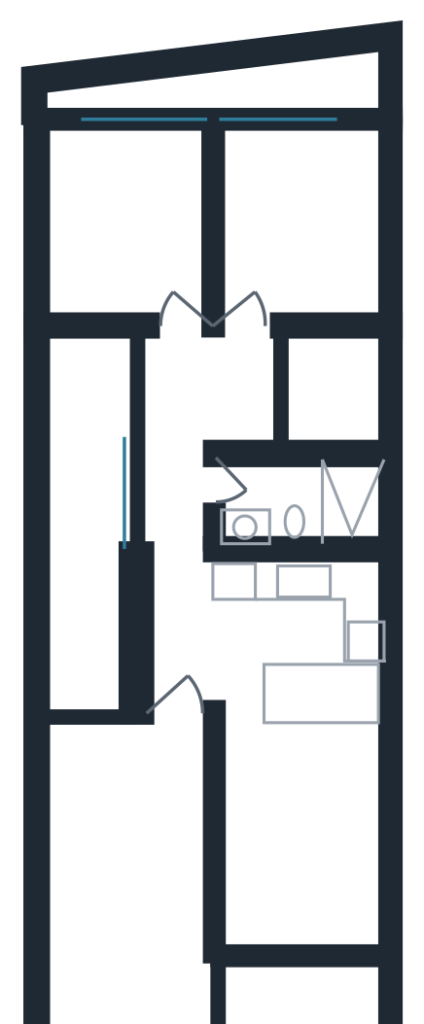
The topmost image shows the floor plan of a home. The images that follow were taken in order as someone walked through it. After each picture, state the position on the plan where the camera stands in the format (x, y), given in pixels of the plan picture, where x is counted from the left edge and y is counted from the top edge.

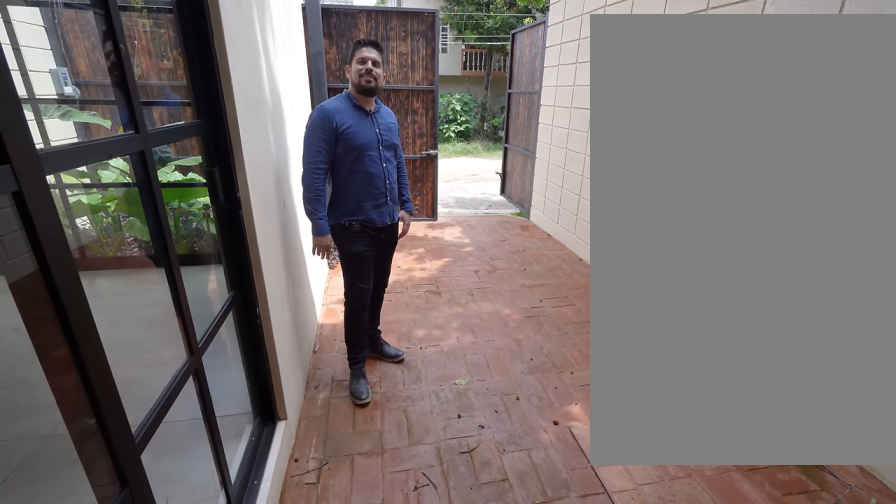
(188, 681)
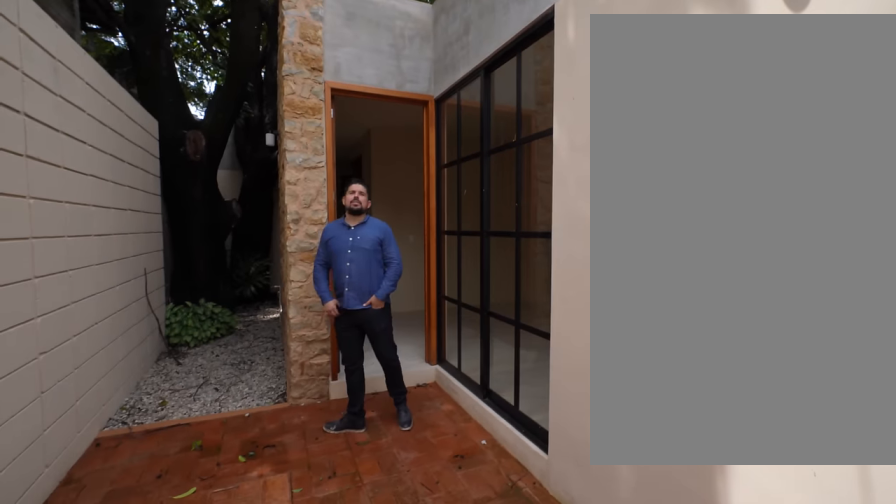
(80, 839)
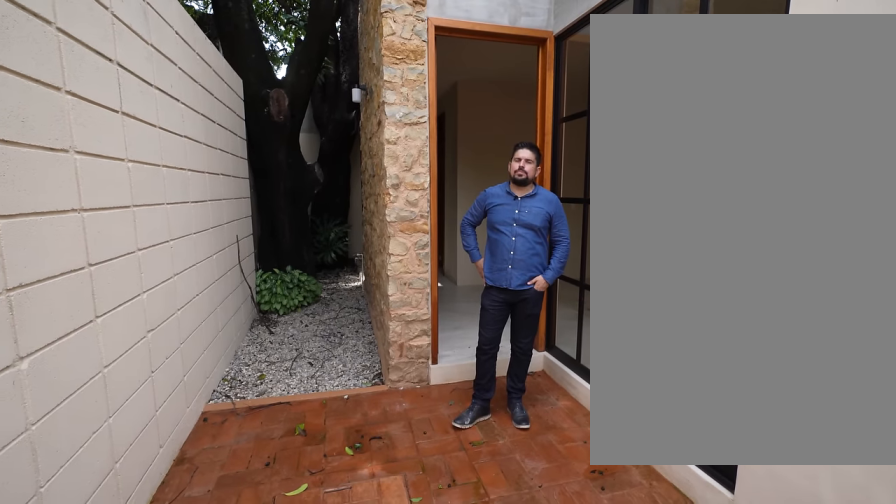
(104, 915)
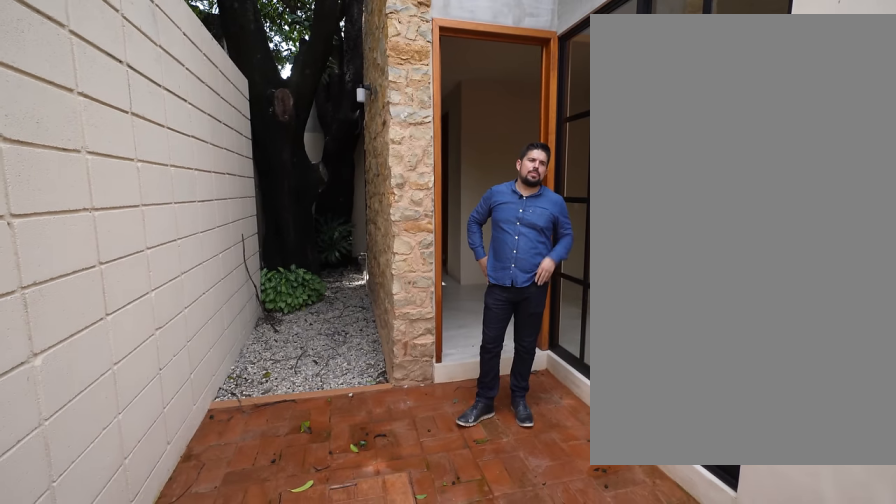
(104, 915)
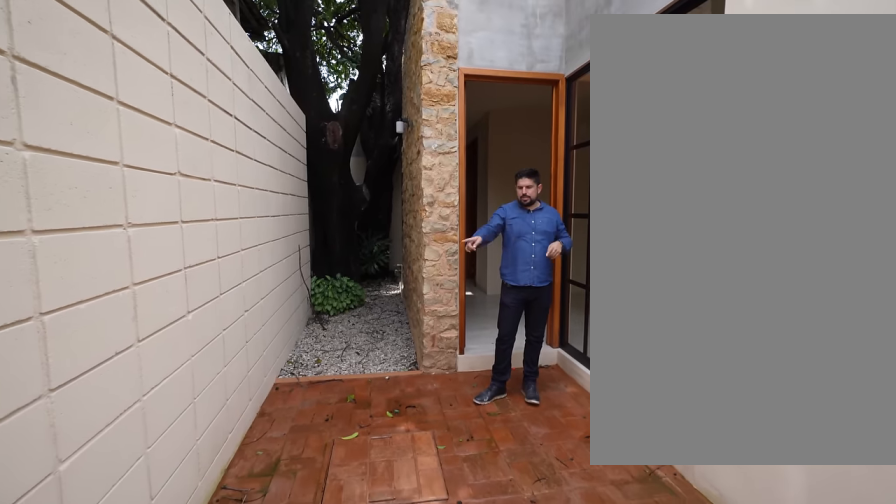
(103, 915)
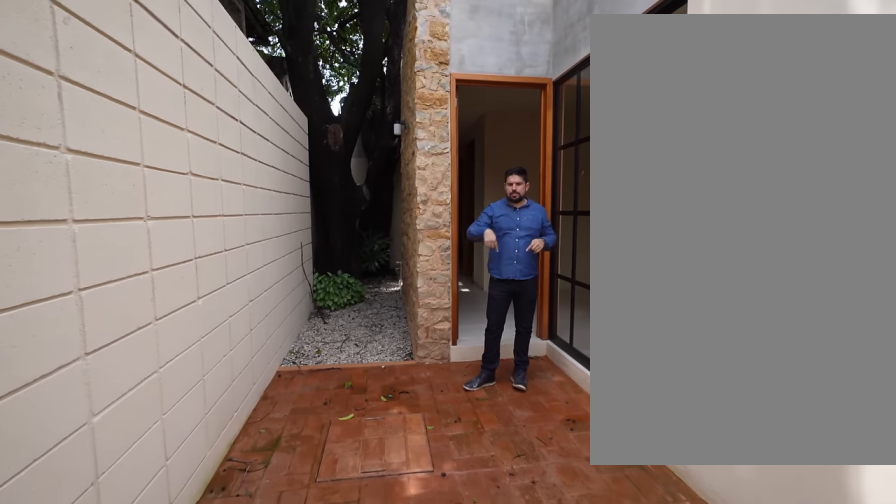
(103, 914)
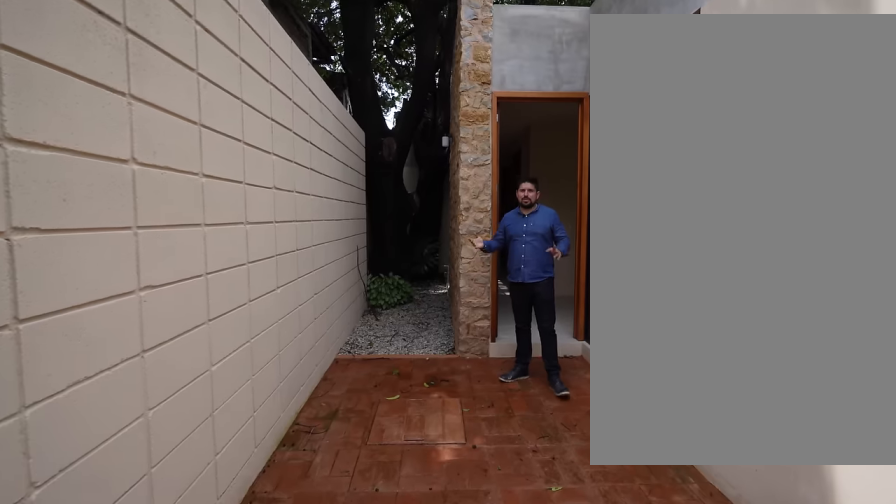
(107, 945)
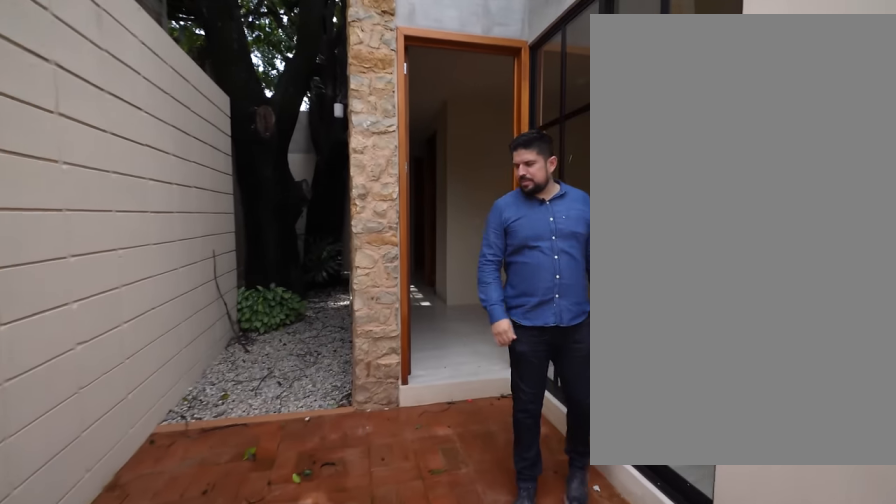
(105, 941)
